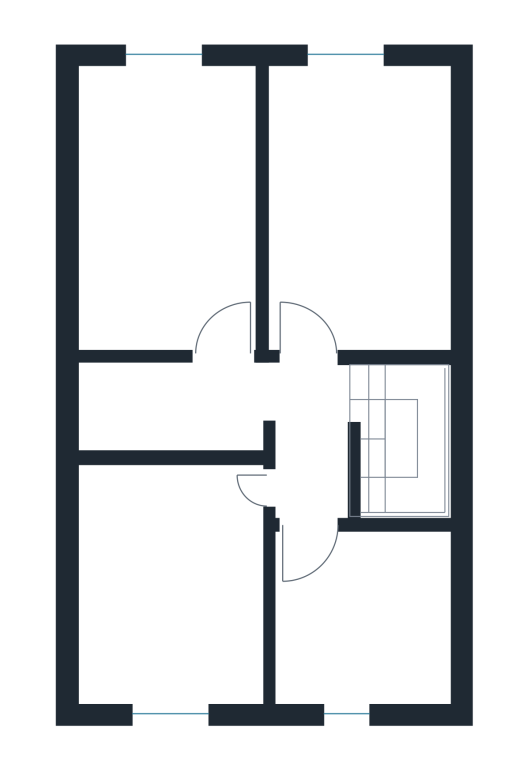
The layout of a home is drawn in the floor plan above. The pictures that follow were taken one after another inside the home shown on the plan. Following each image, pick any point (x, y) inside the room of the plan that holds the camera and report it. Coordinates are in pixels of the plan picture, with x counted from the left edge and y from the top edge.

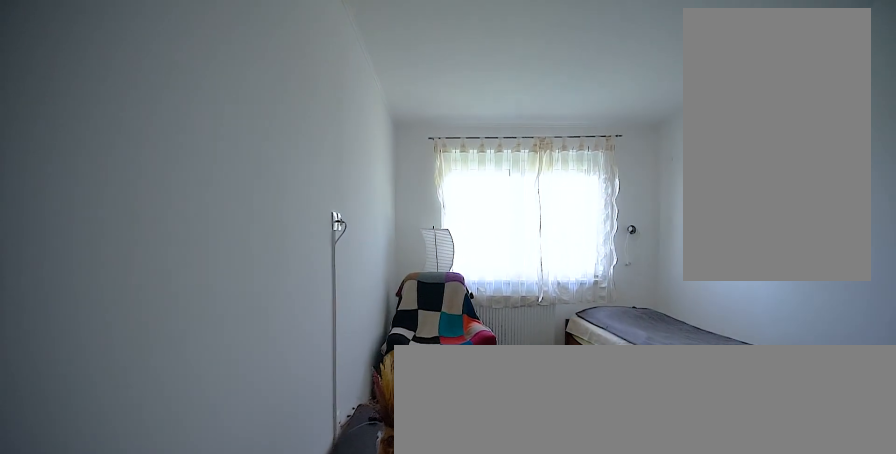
(365, 203)
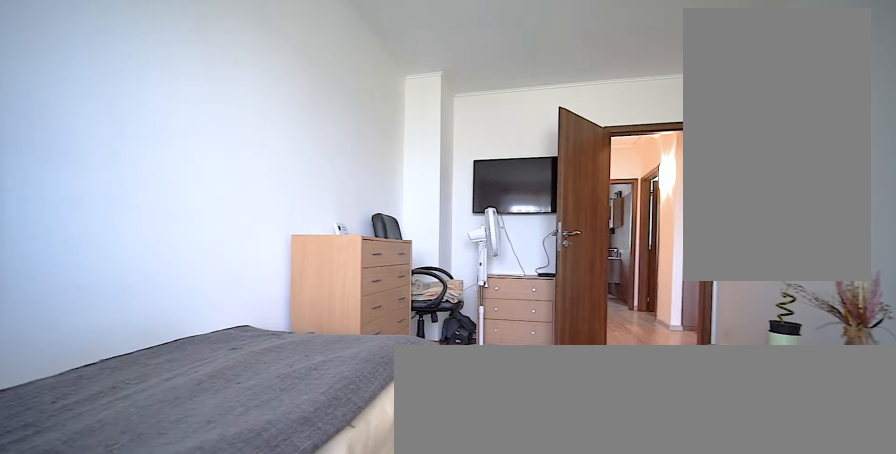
(365, 204)
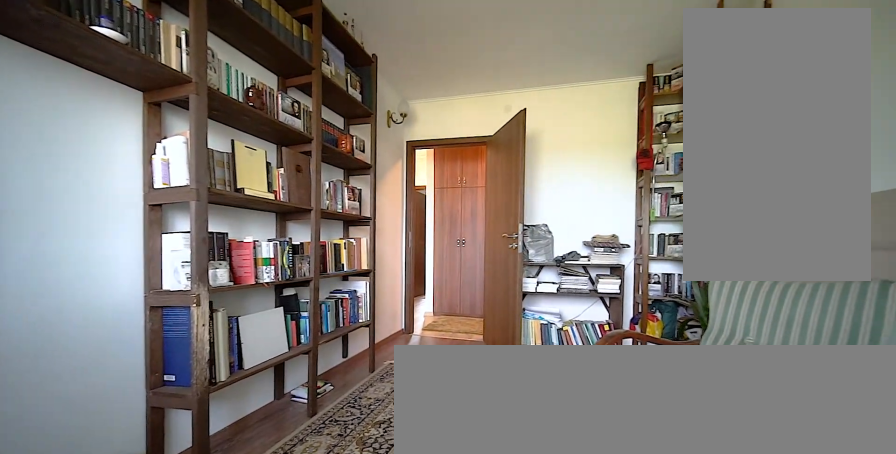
(164, 203)
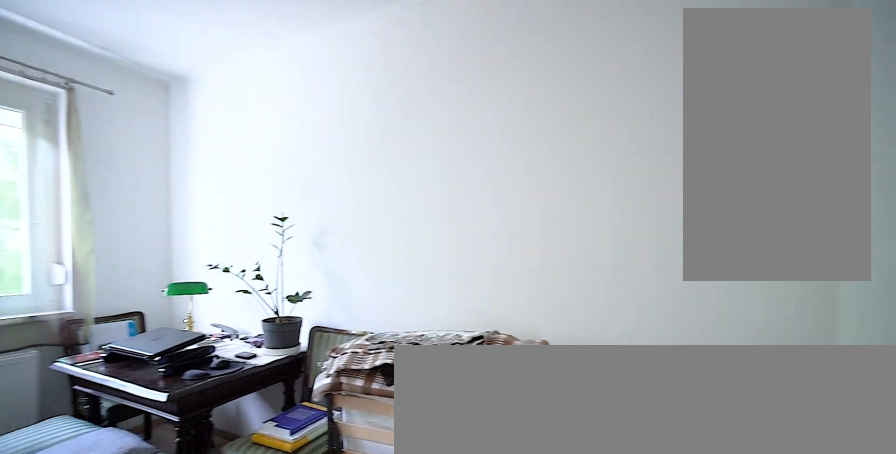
(164, 593)
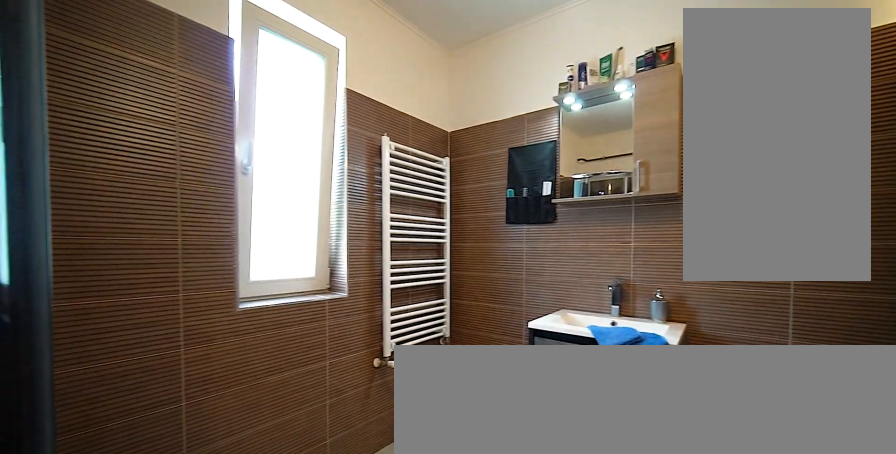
(363, 607)
